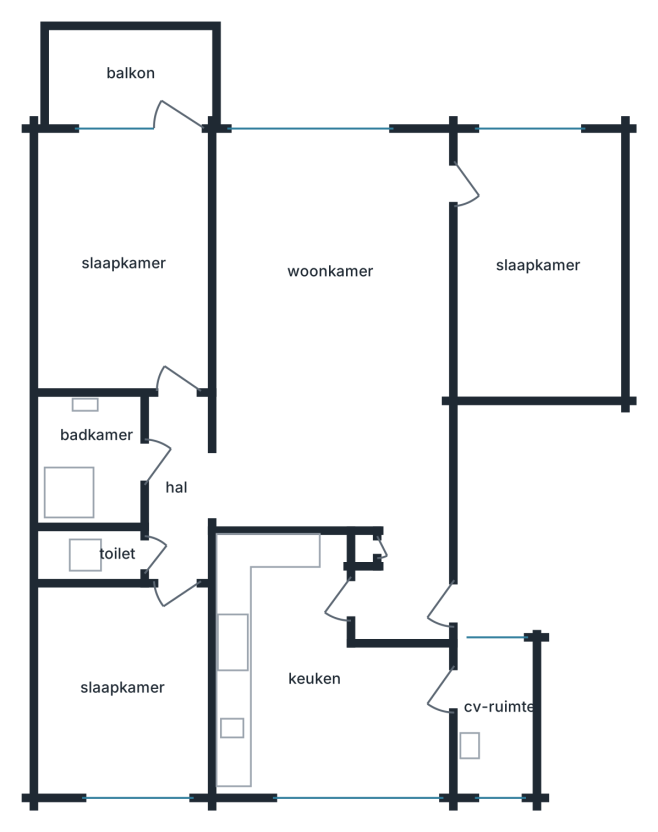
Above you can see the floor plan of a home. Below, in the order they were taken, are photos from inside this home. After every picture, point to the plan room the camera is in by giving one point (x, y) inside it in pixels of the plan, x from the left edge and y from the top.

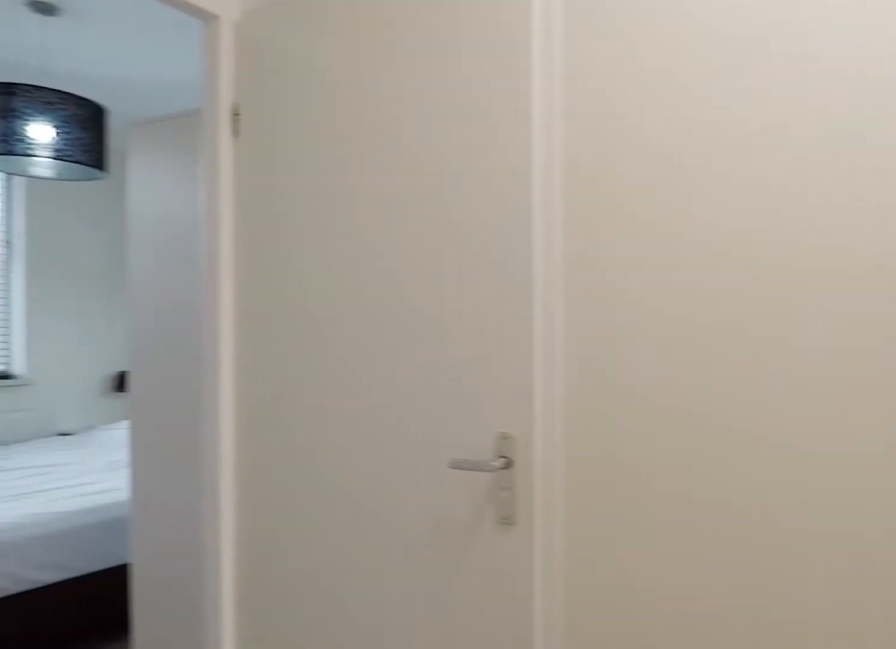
(176, 487)
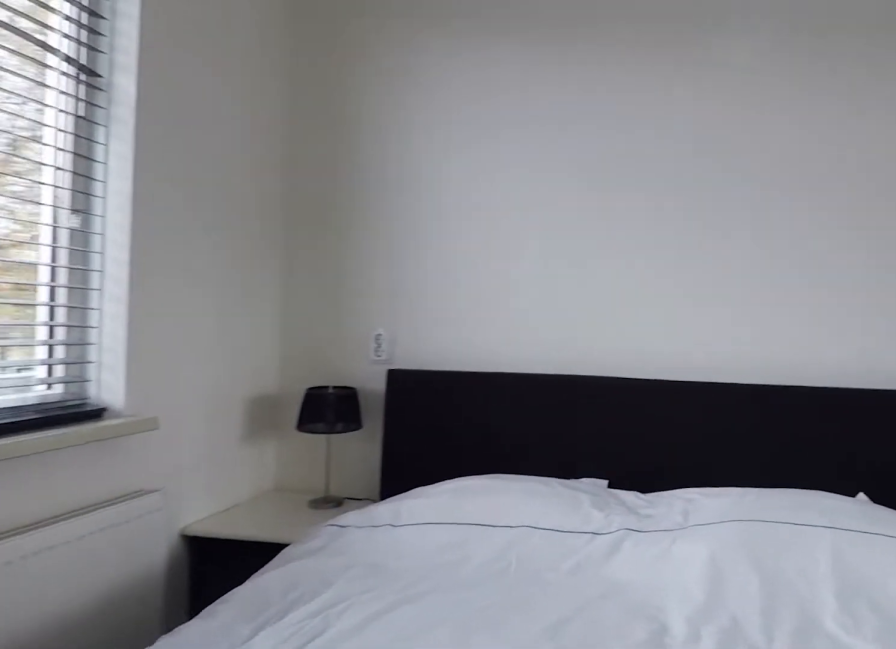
(123, 687)
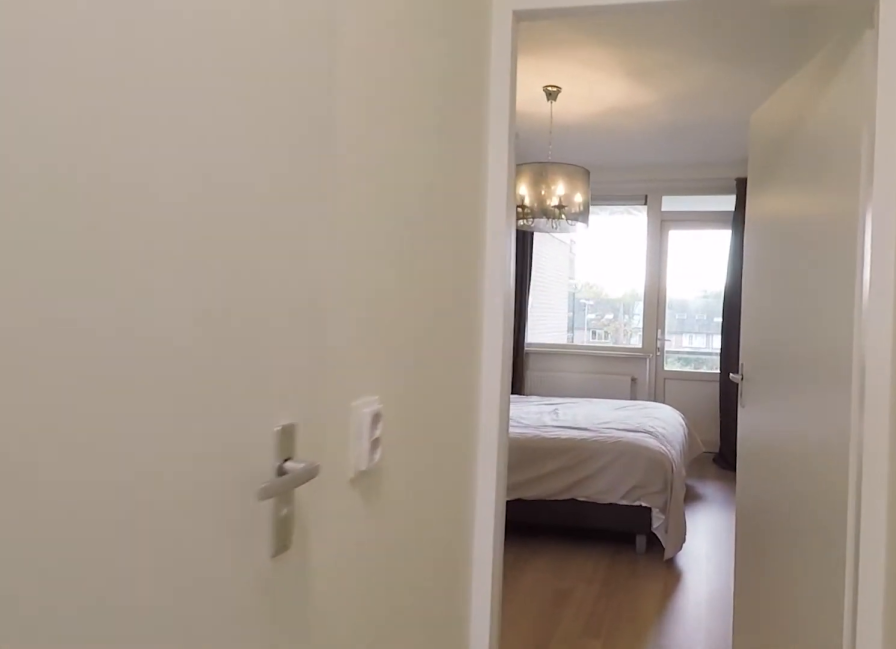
(176, 487)
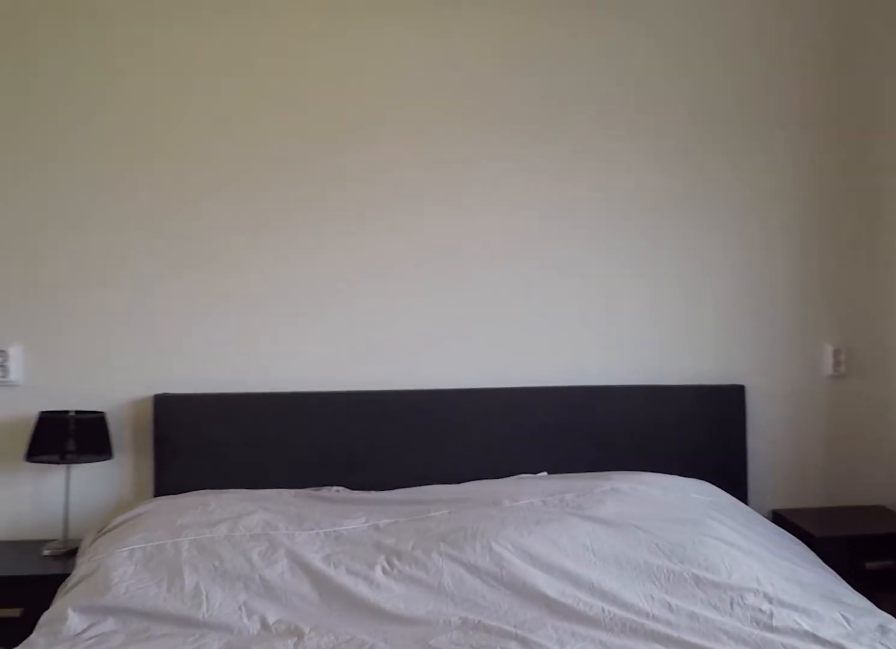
(123, 263)
